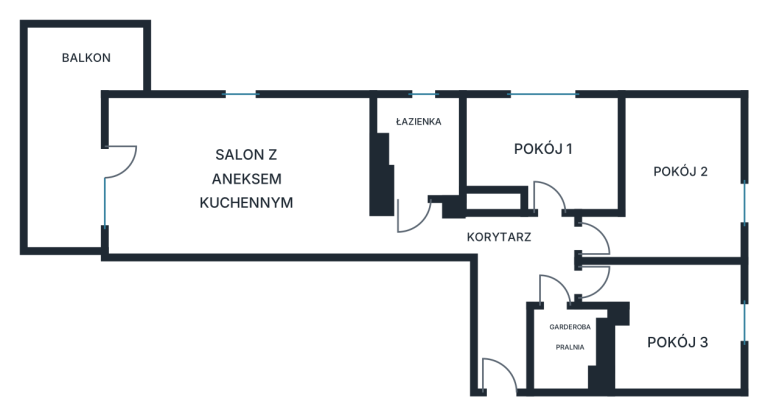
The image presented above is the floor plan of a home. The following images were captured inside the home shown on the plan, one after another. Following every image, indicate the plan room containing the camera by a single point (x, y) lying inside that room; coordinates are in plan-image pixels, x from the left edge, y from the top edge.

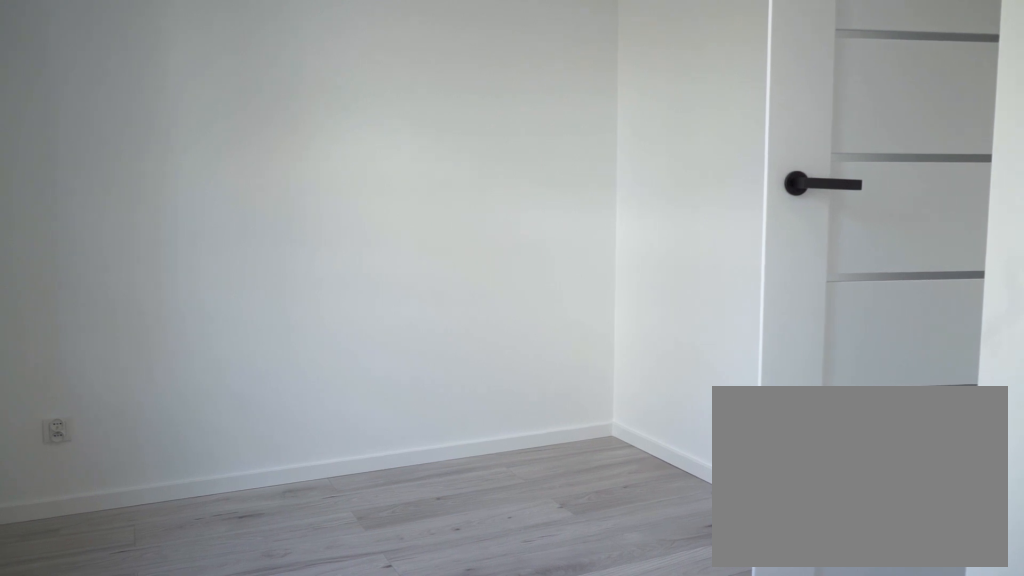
(546, 147)
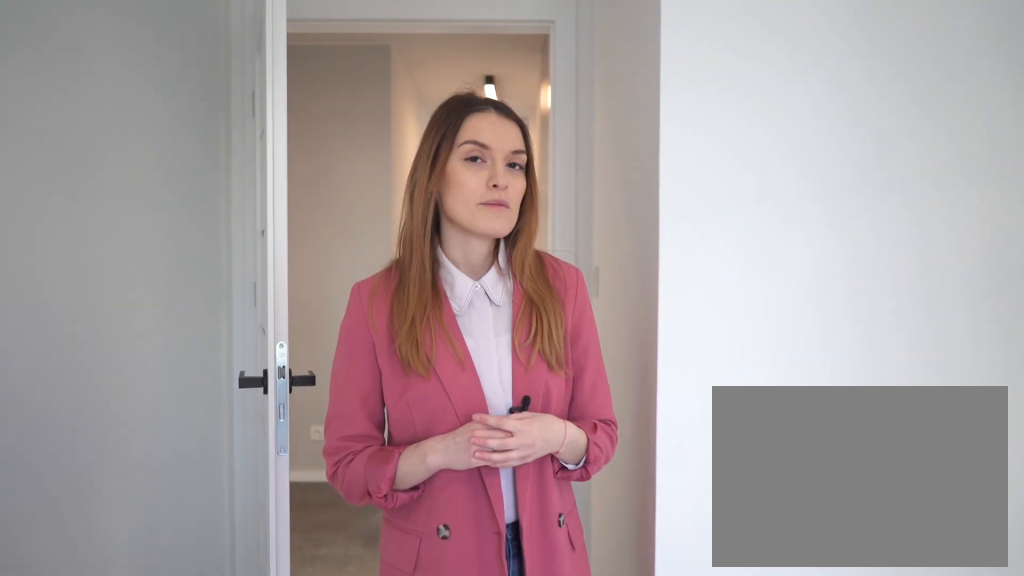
(677, 181)
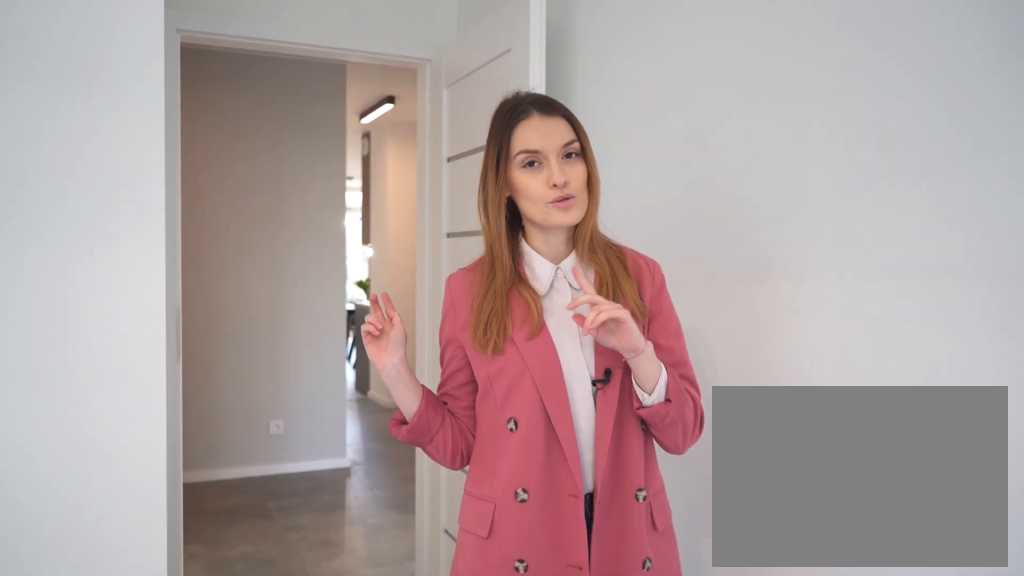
(674, 324)
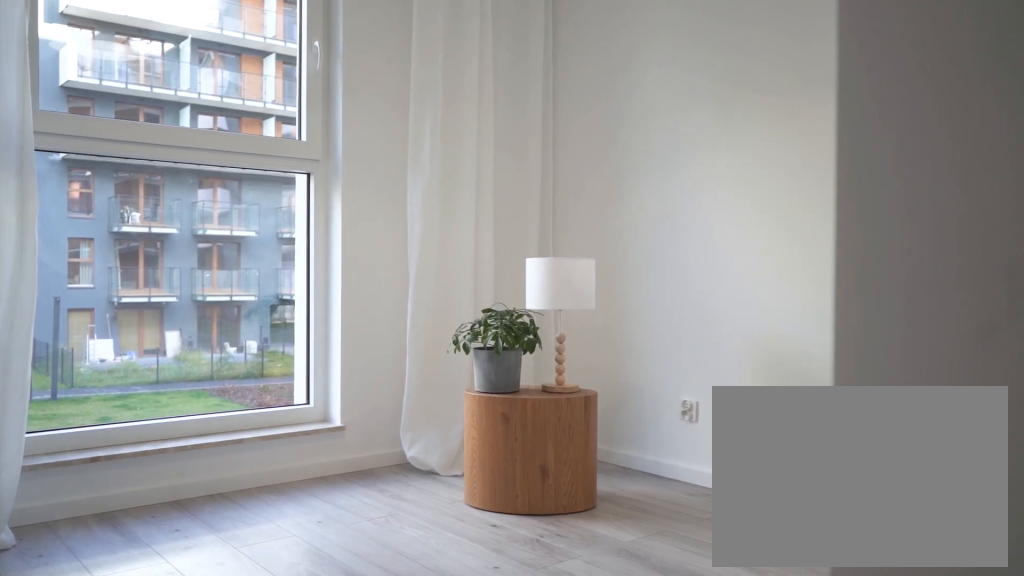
(674, 324)
